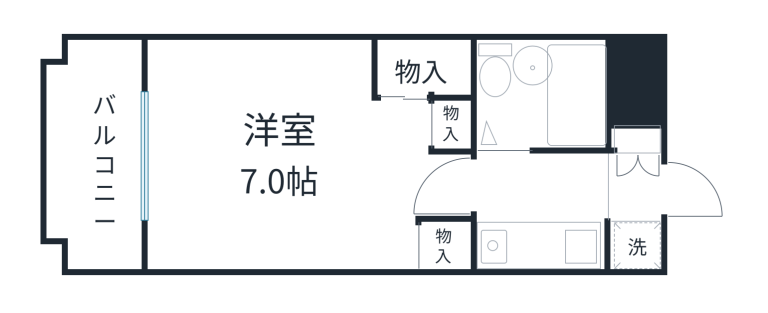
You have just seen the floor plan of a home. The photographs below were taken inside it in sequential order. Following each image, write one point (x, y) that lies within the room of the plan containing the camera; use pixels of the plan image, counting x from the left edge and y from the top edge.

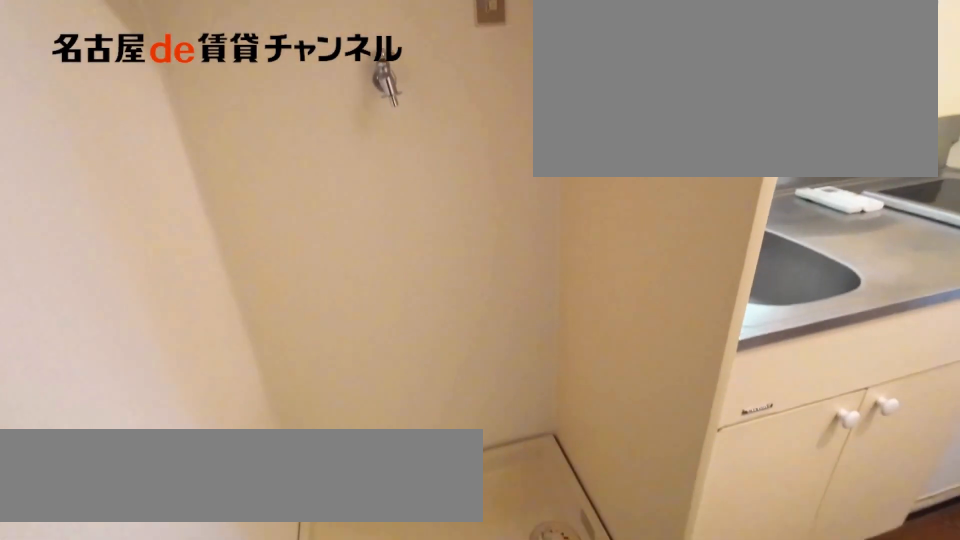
(634, 244)
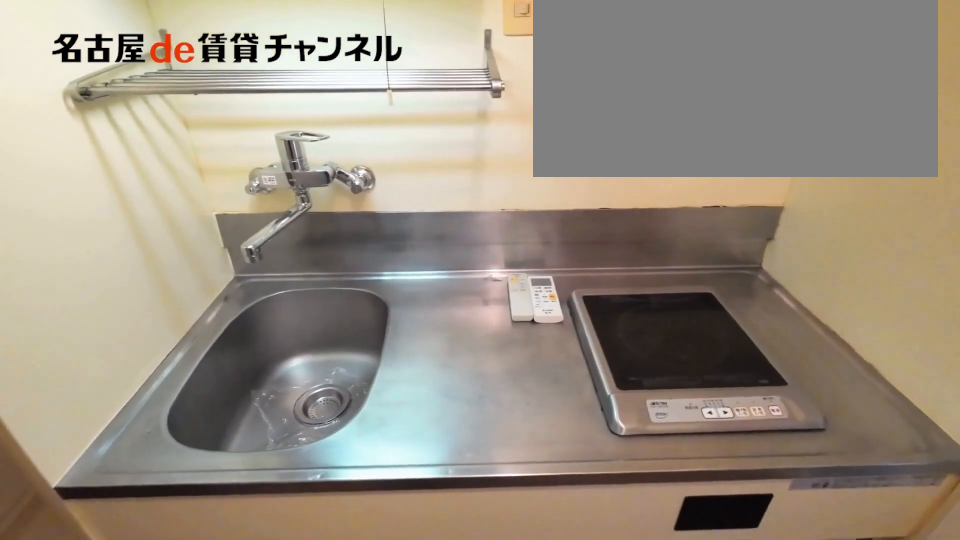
(538, 247)
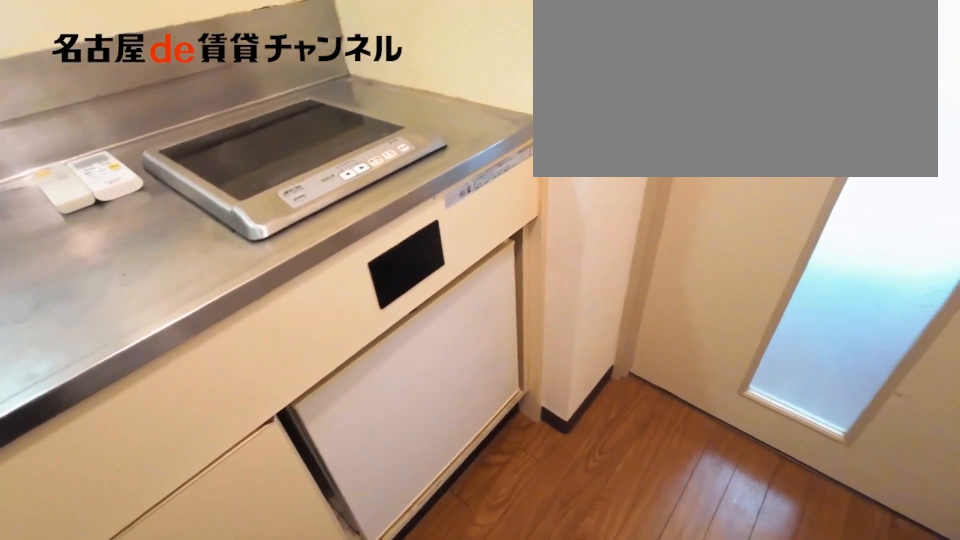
(538, 247)
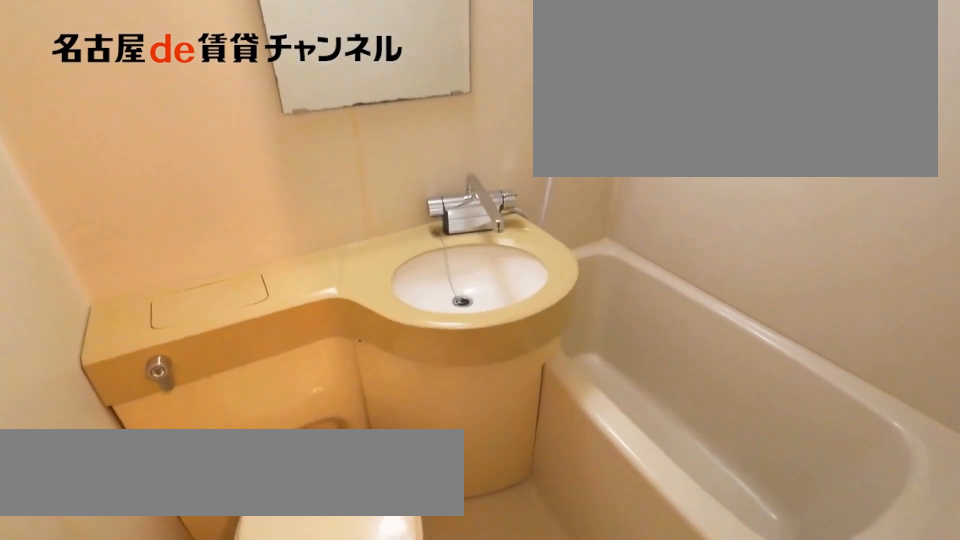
(542, 93)
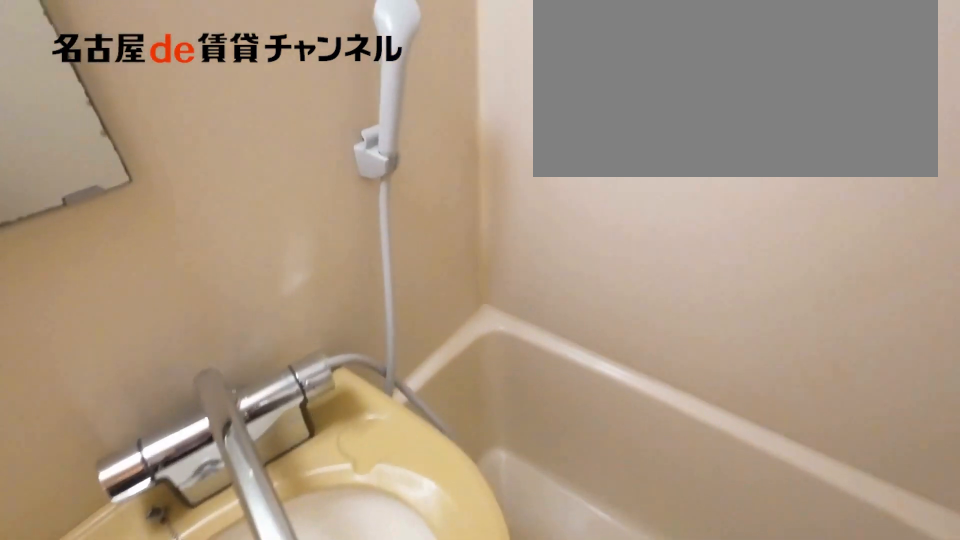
(542, 93)
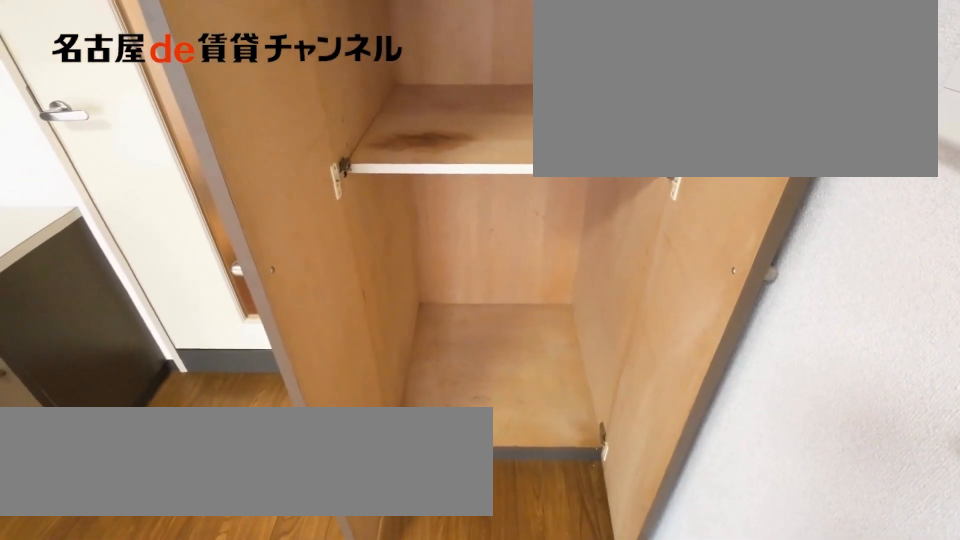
(446, 246)
